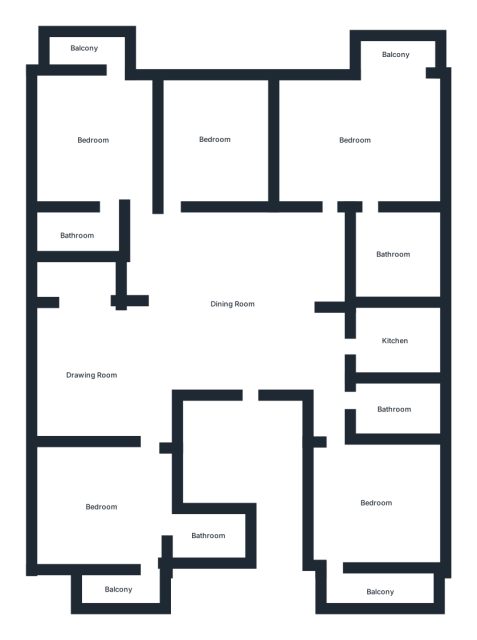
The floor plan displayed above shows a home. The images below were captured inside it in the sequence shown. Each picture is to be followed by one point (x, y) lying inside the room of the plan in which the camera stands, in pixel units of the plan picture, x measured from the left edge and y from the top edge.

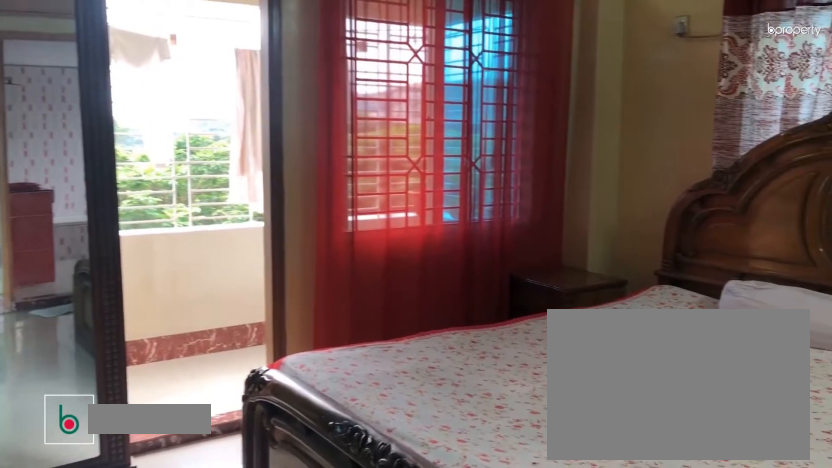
(356, 153)
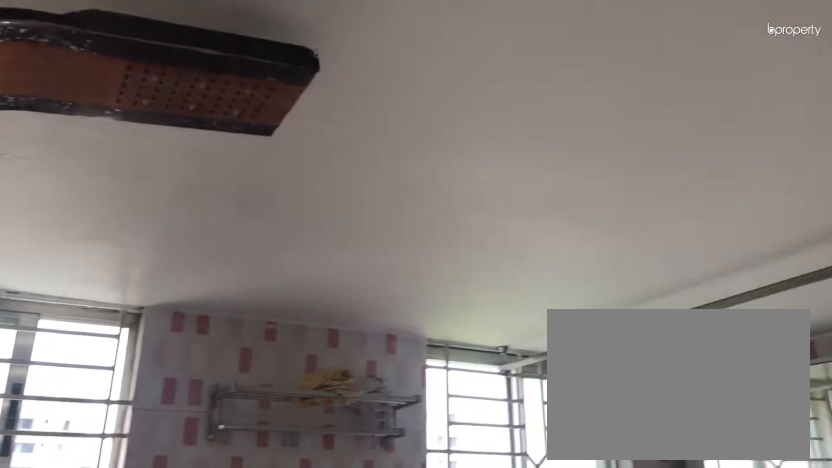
(392, 249)
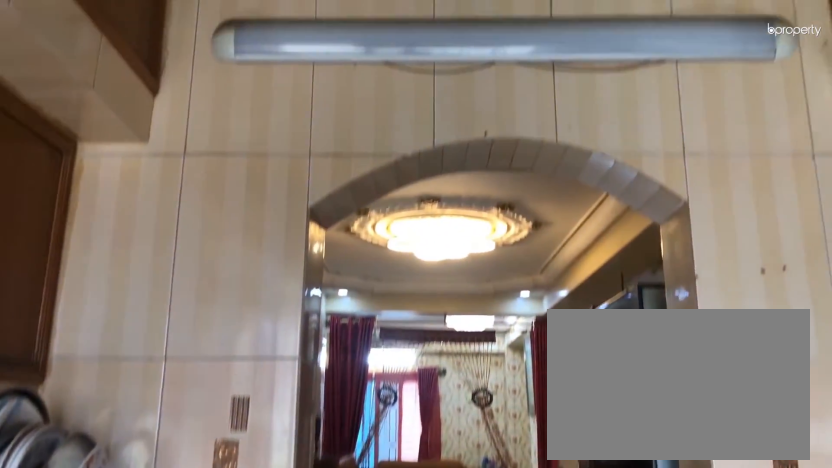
(397, 343)
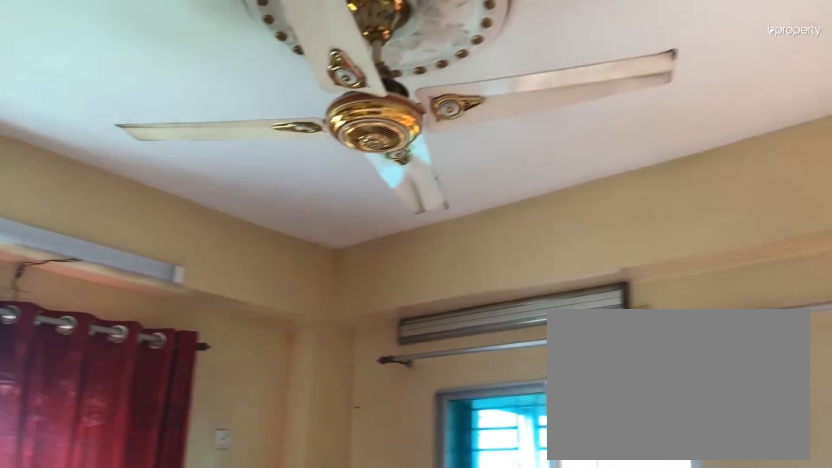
(375, 505)
